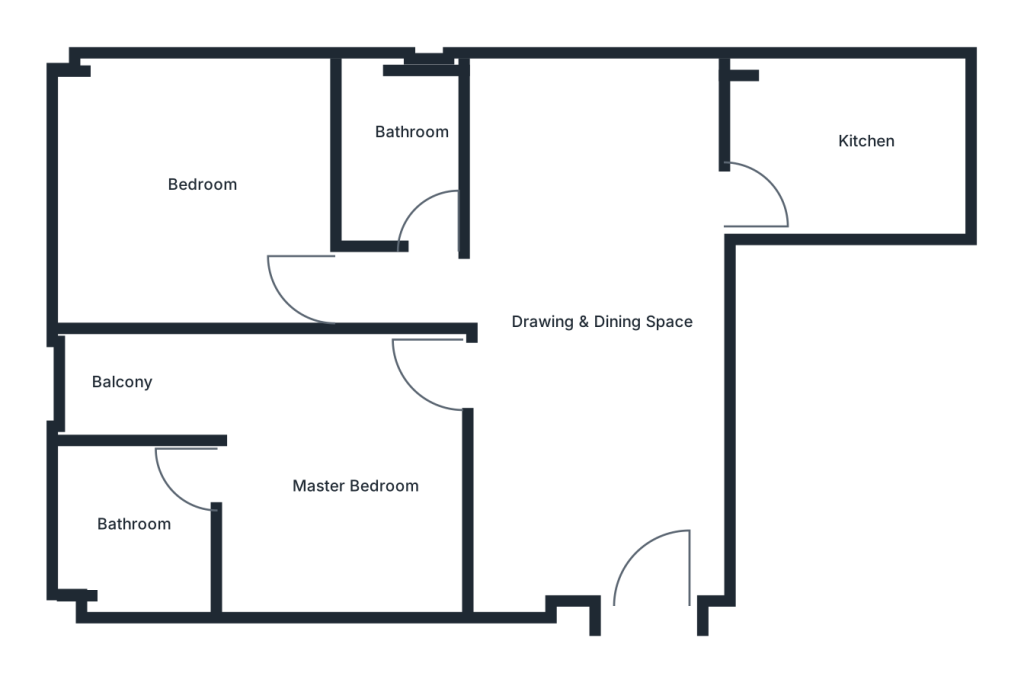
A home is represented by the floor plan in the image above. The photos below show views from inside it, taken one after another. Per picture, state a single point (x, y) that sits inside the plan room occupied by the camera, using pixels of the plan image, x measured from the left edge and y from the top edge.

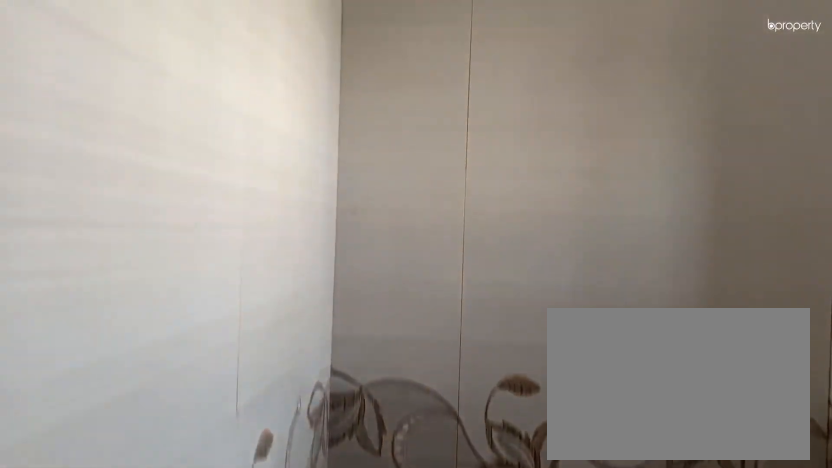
(137, 525)
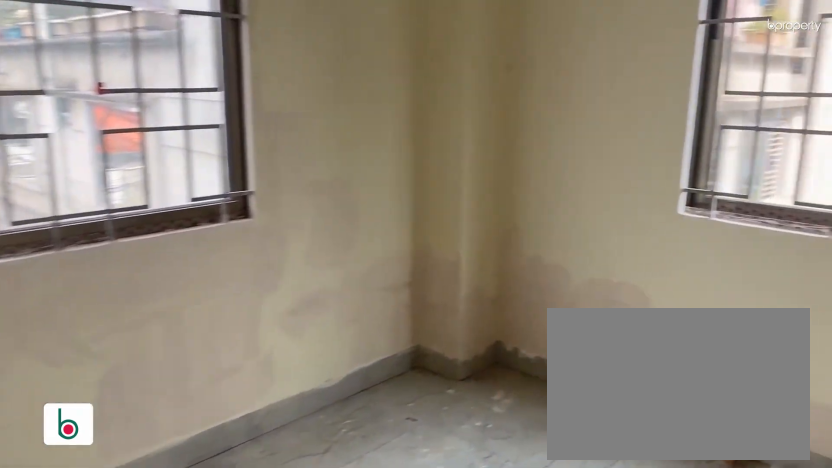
(193, 168)
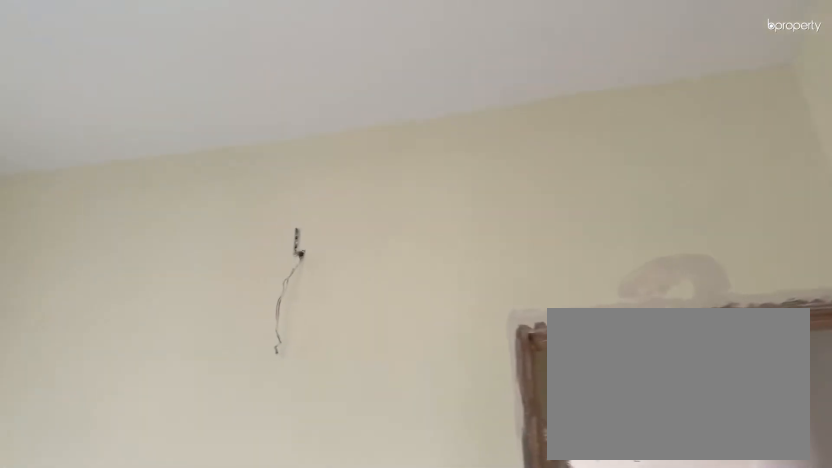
(193, 168)
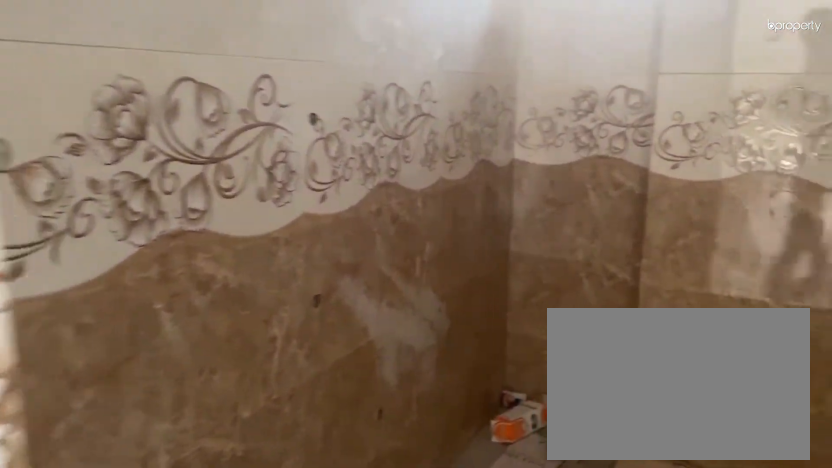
(422, 233)
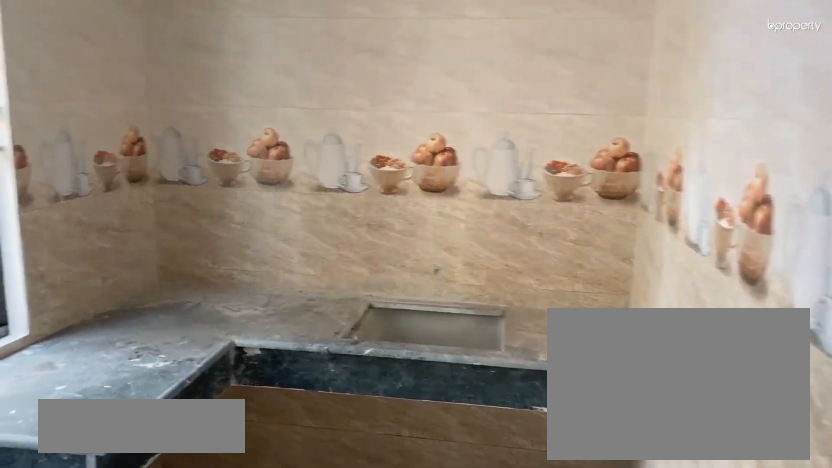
(836, 164)
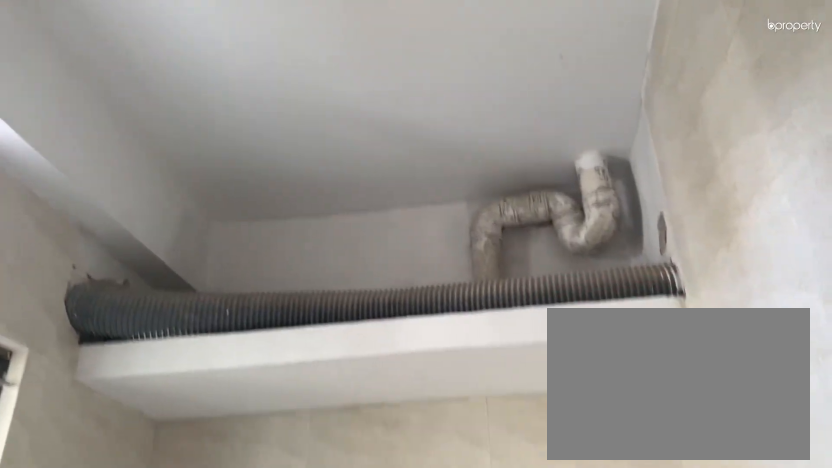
(836, 164)
